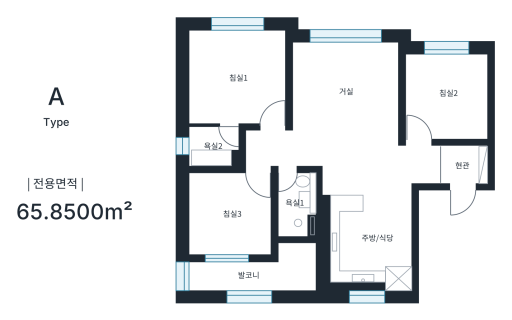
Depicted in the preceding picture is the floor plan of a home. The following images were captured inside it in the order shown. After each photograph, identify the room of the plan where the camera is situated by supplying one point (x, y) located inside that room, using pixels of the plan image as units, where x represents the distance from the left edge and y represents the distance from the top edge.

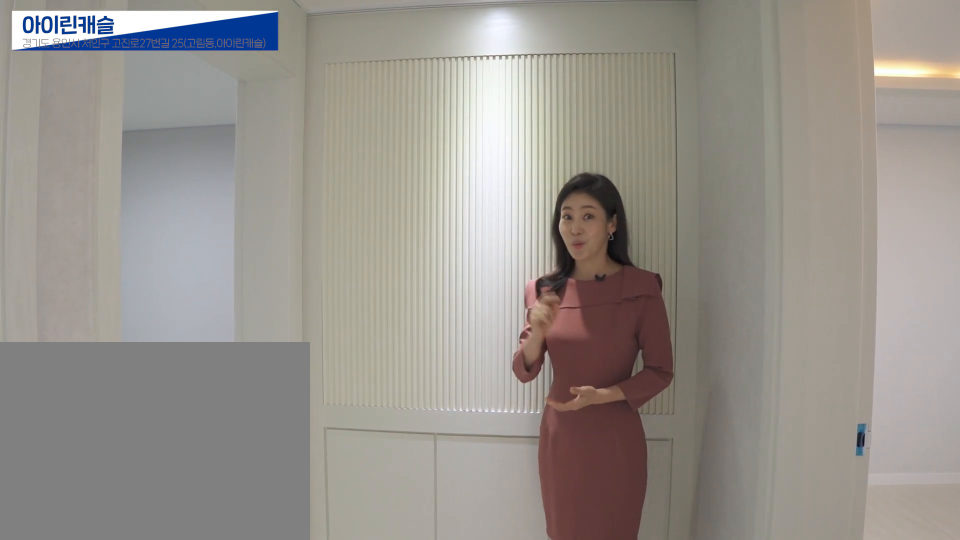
(267, 146)
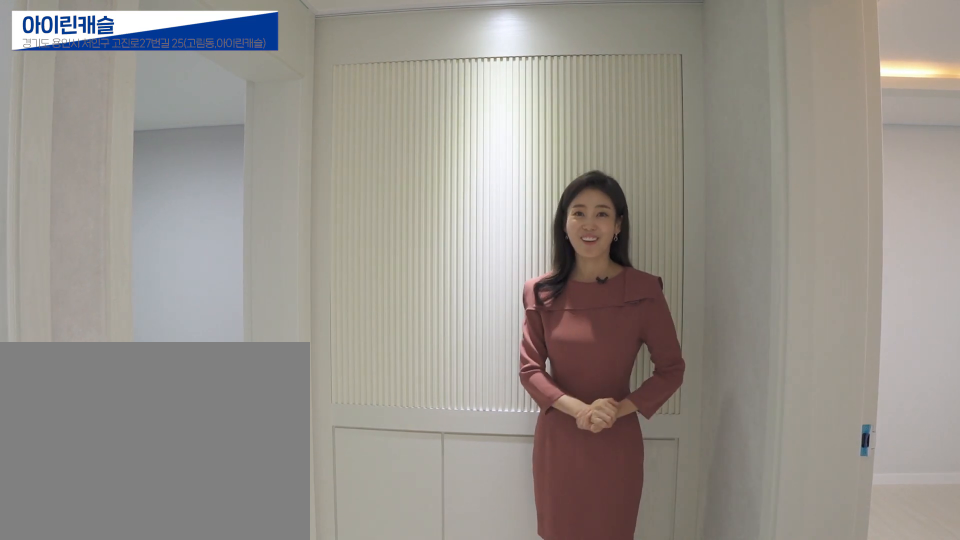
(267, 146)
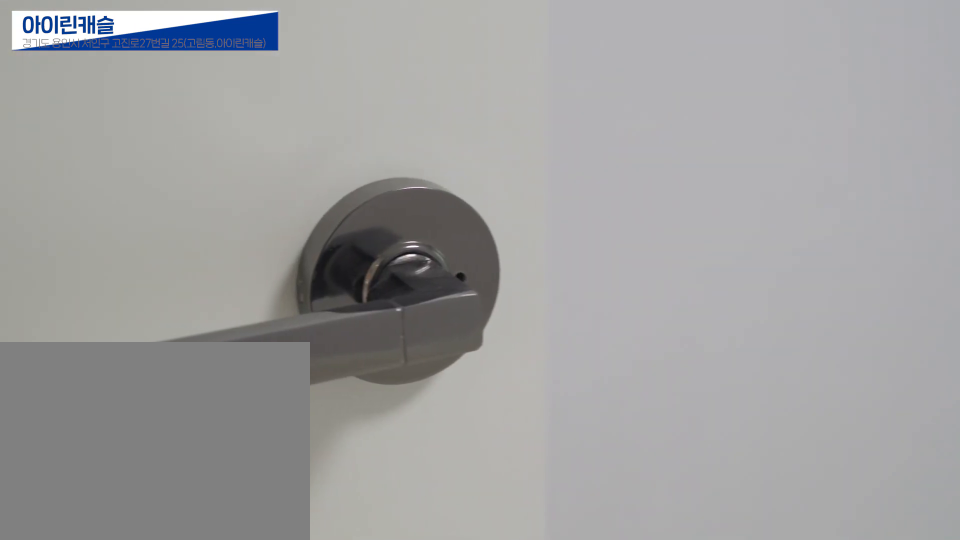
(249, 232)
